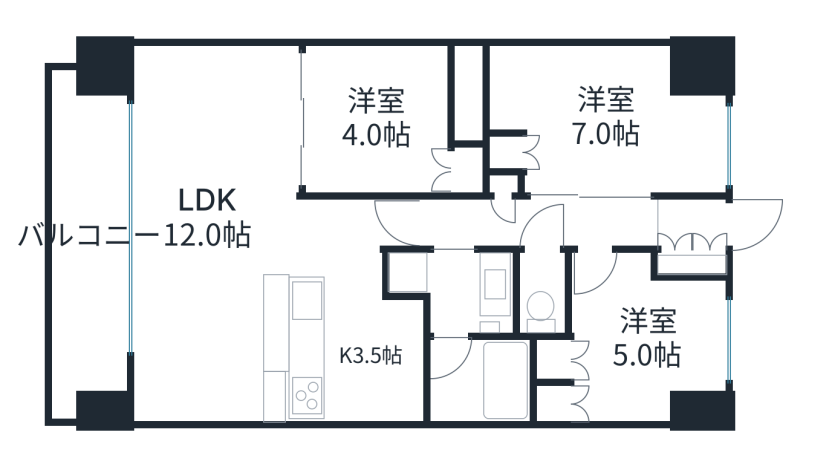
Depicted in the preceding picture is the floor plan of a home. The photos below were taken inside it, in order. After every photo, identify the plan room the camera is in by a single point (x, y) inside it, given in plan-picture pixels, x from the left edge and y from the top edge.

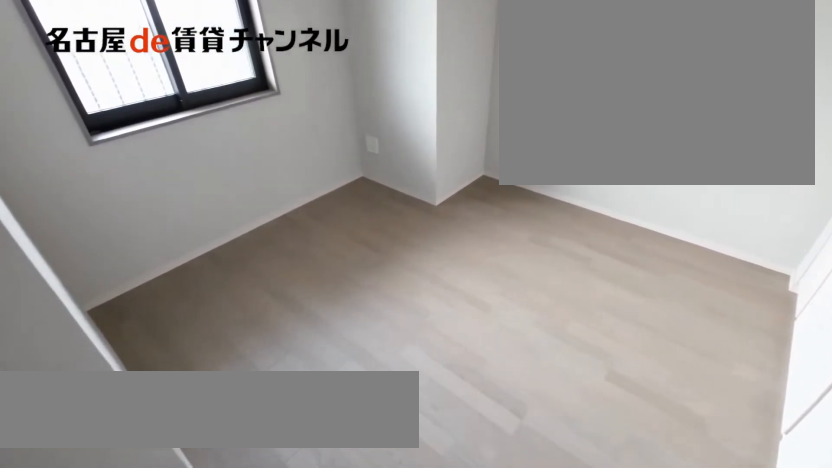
(647, 341)
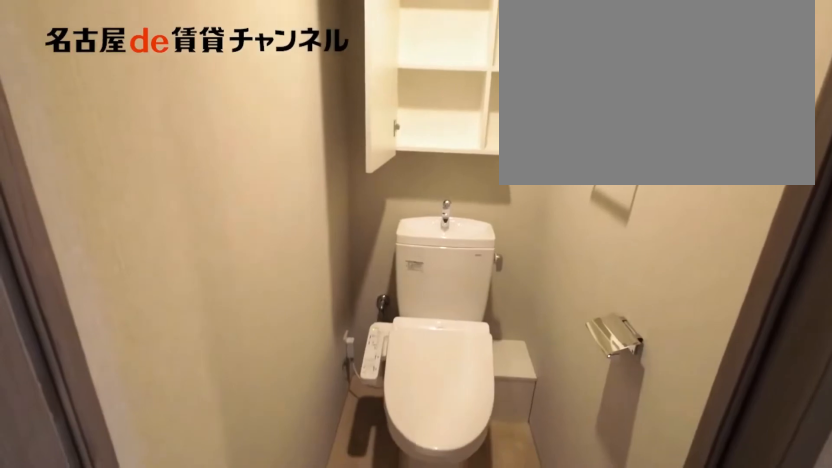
(544, 296)
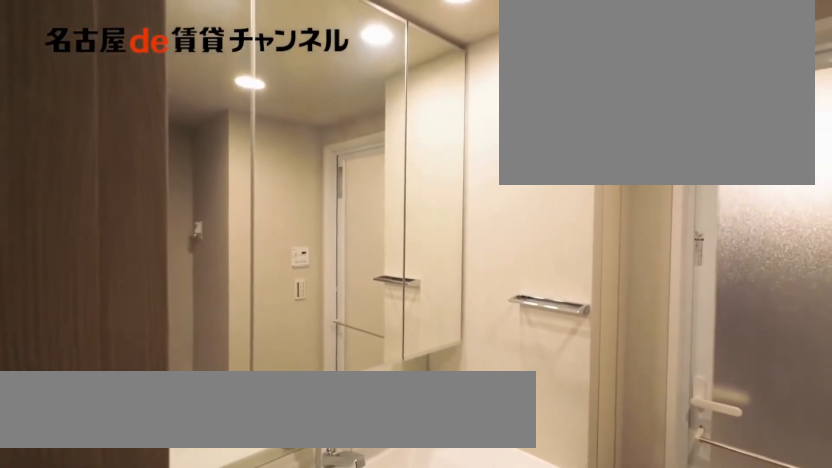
(457, 289)
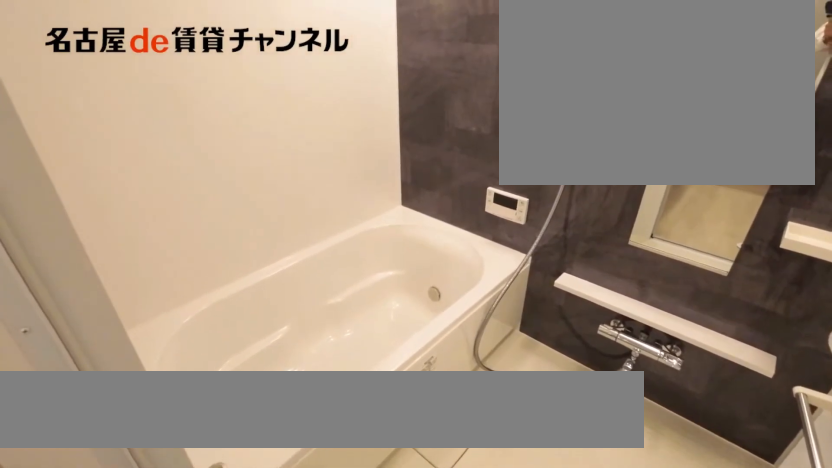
(475, 379)
